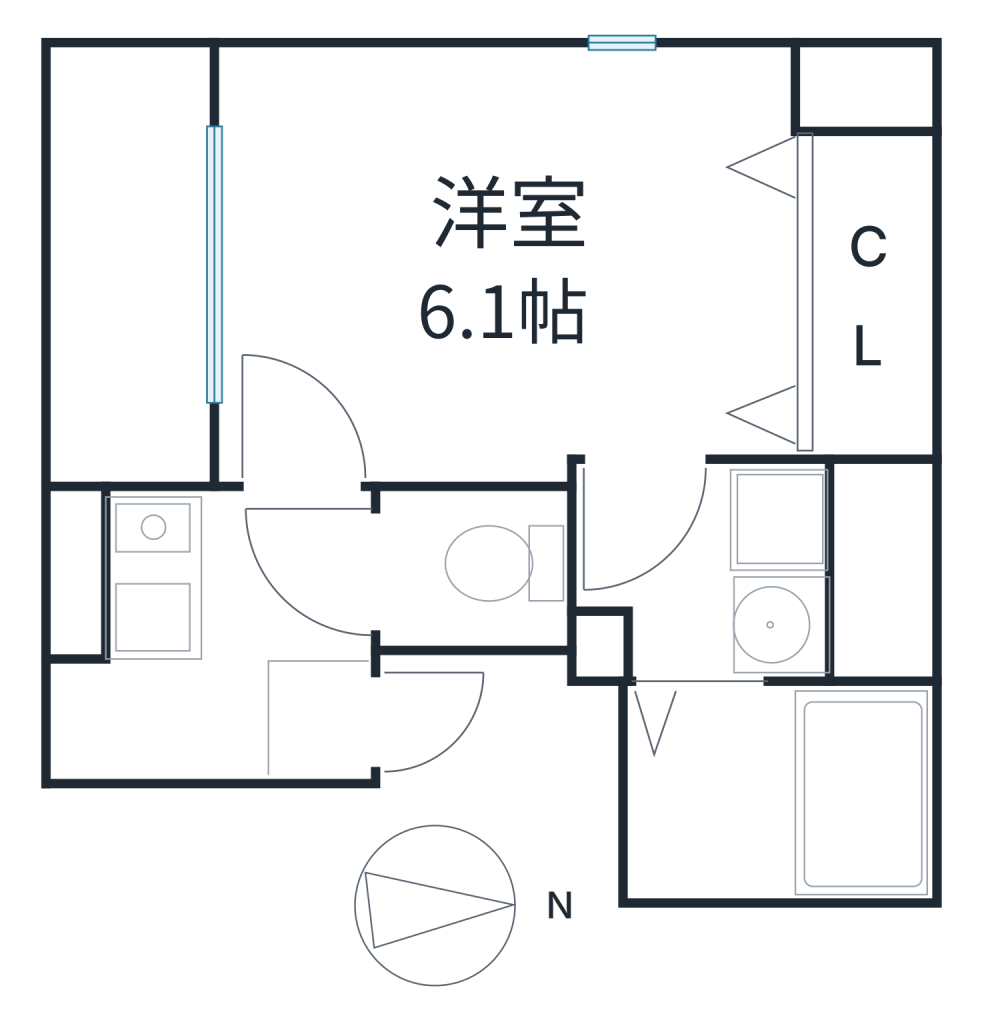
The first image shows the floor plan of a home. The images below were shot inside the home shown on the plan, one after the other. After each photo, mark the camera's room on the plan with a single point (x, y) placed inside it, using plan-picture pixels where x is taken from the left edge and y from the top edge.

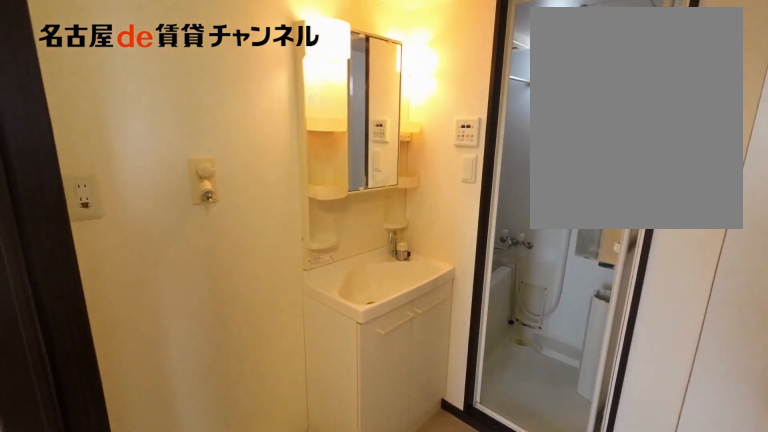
(706, 573)
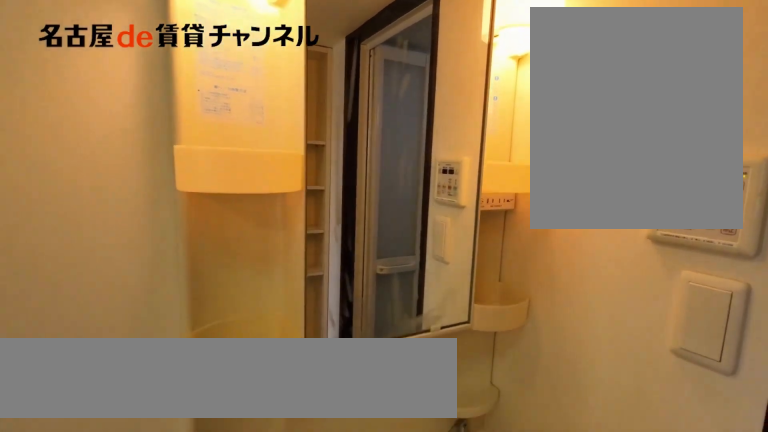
(706, 573)
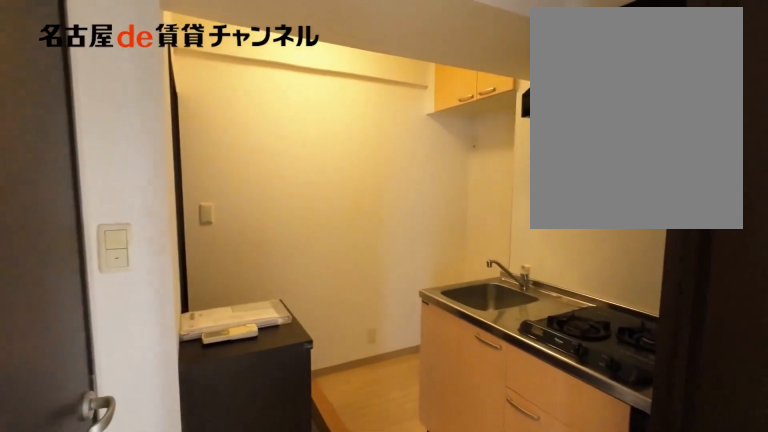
(197, 624)
